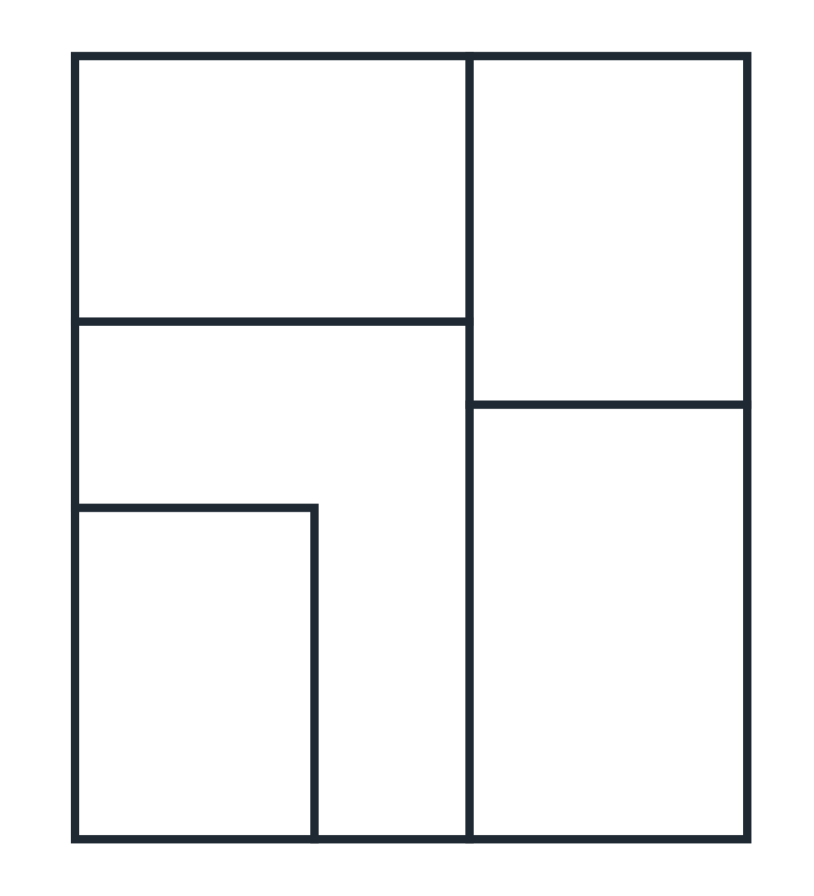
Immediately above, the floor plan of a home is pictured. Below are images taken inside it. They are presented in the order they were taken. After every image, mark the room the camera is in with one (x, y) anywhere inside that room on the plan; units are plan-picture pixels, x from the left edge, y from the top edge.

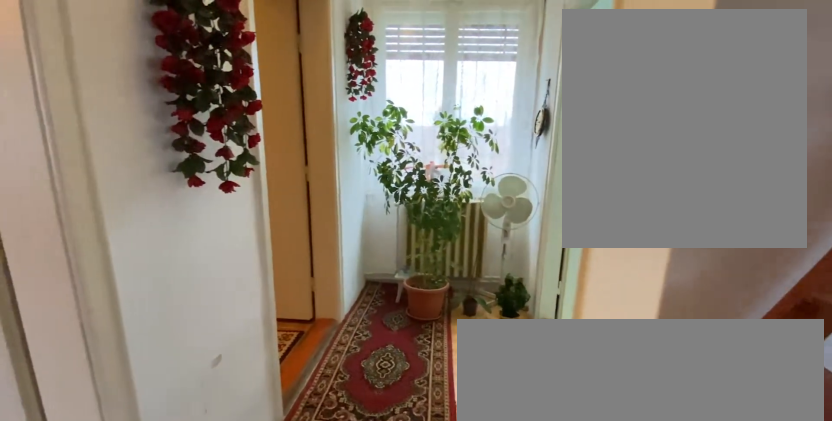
(392, 432)
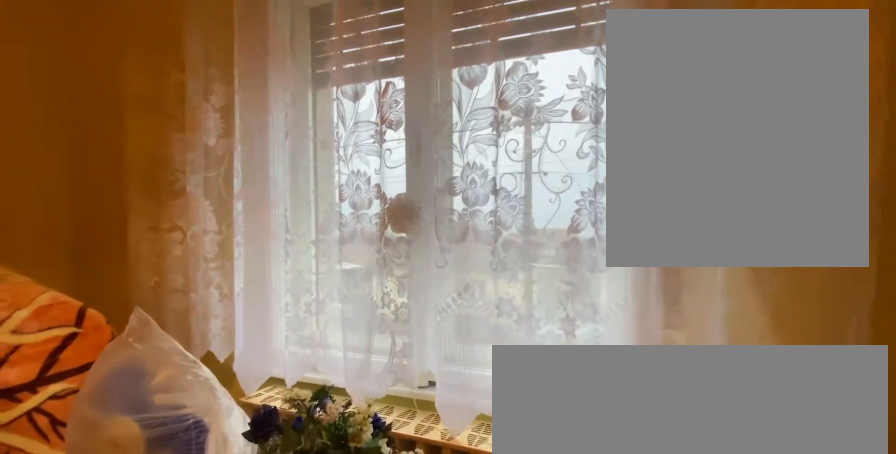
(282, 190)
